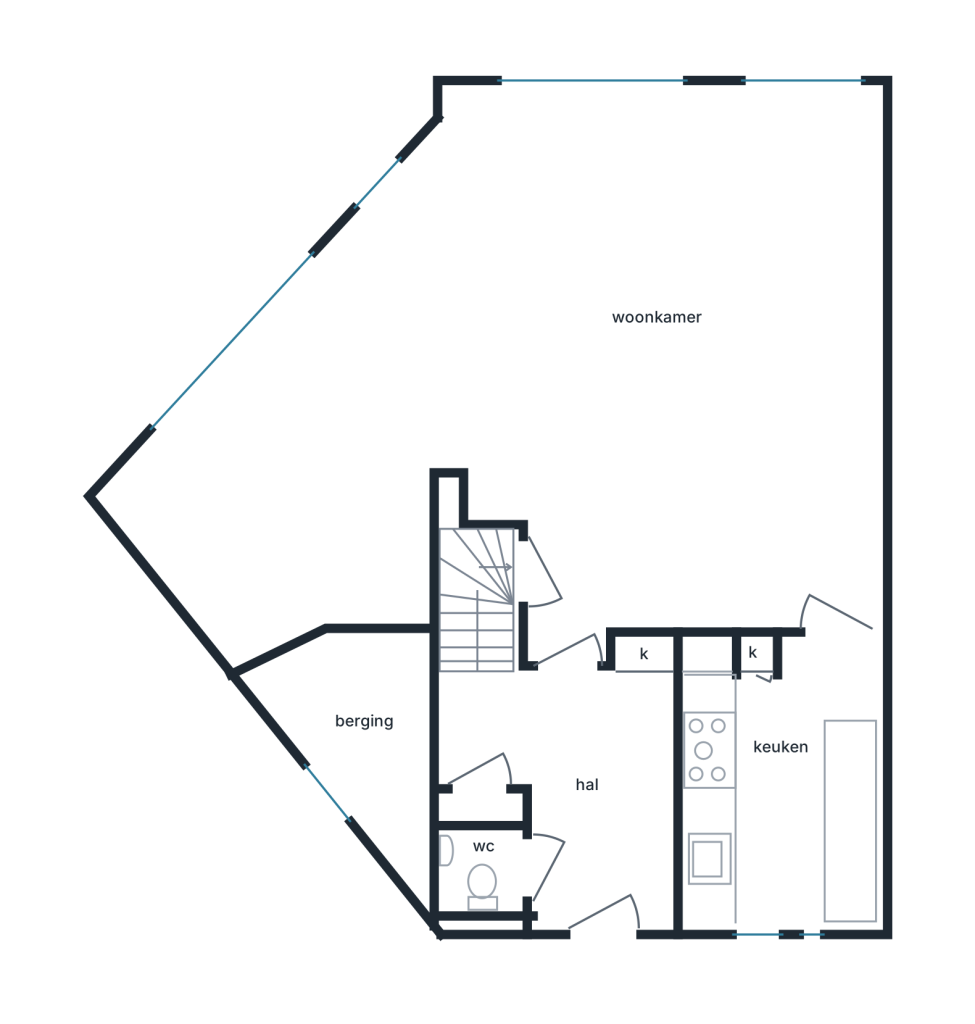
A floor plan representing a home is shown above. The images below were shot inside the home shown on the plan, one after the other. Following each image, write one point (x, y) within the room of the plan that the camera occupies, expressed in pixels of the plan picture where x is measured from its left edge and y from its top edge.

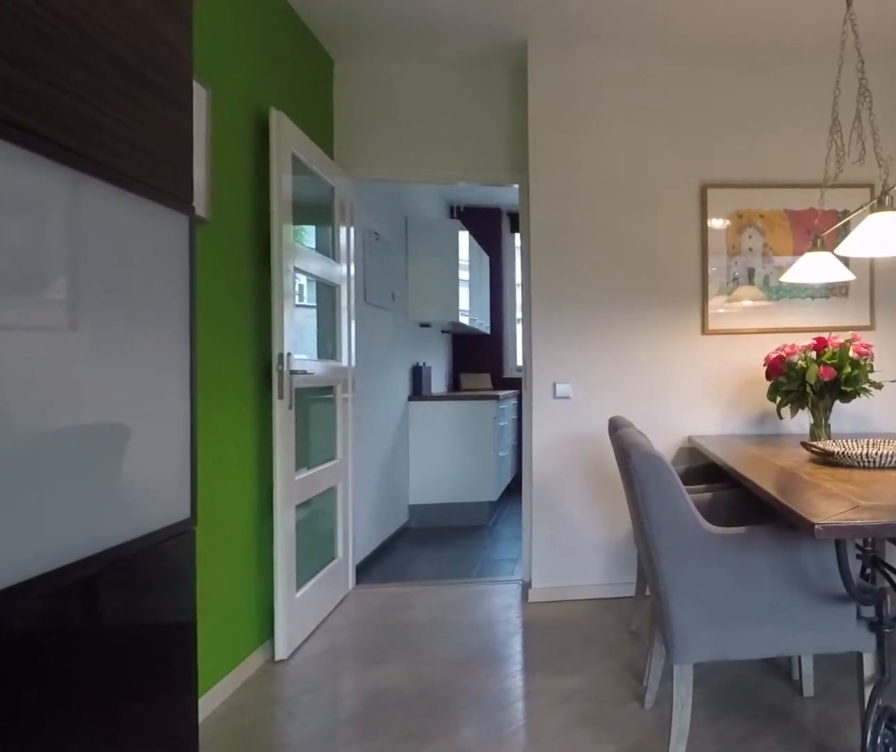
(626, 468)
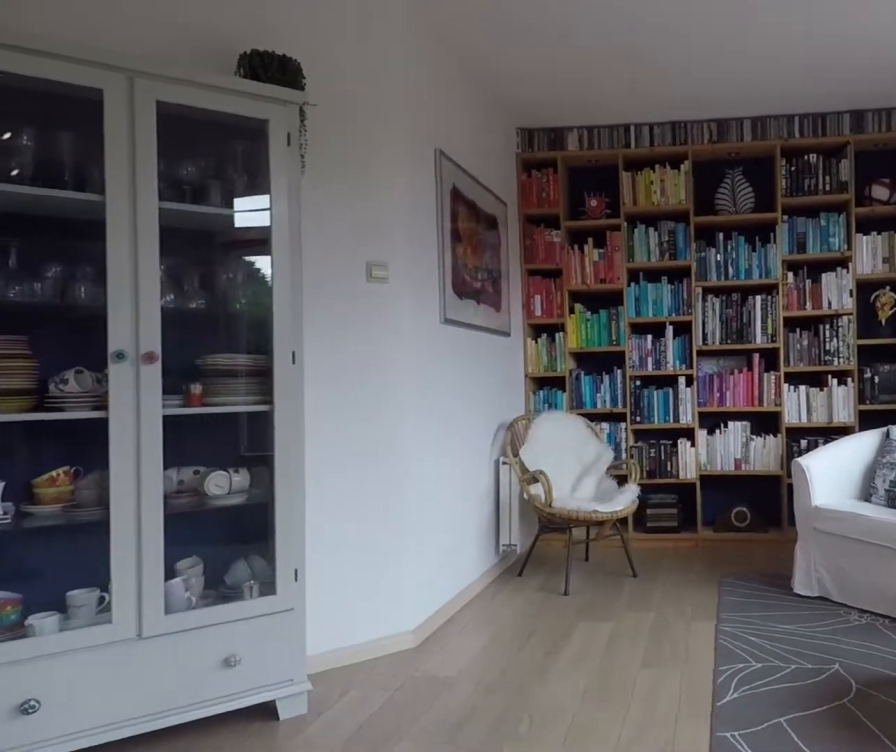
(626, 468)
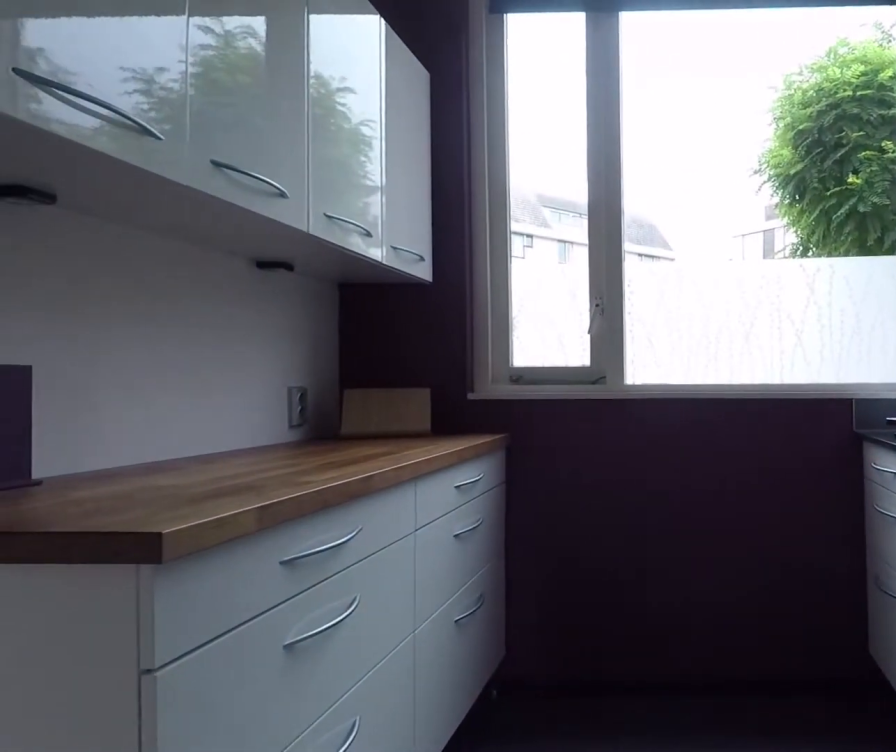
(783, 790)
